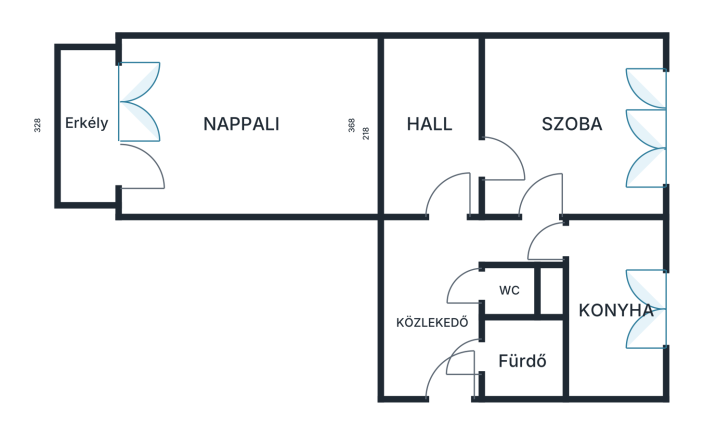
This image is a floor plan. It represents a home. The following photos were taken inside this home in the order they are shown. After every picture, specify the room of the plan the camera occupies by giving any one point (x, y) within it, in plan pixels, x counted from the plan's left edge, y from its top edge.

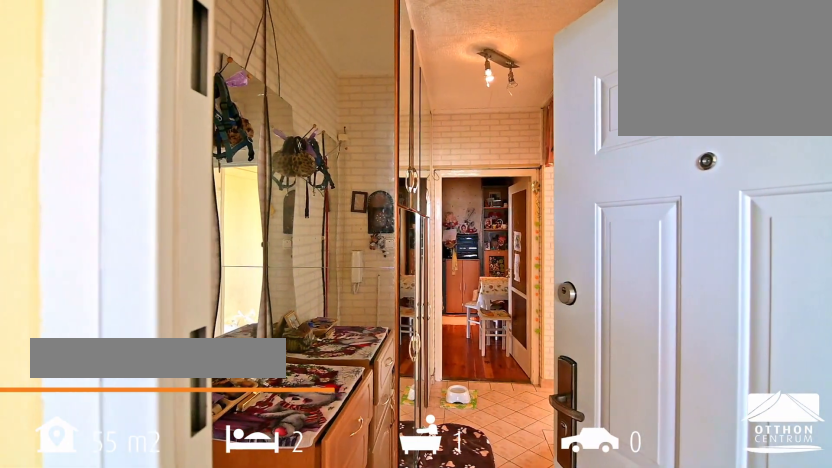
(438, 337)
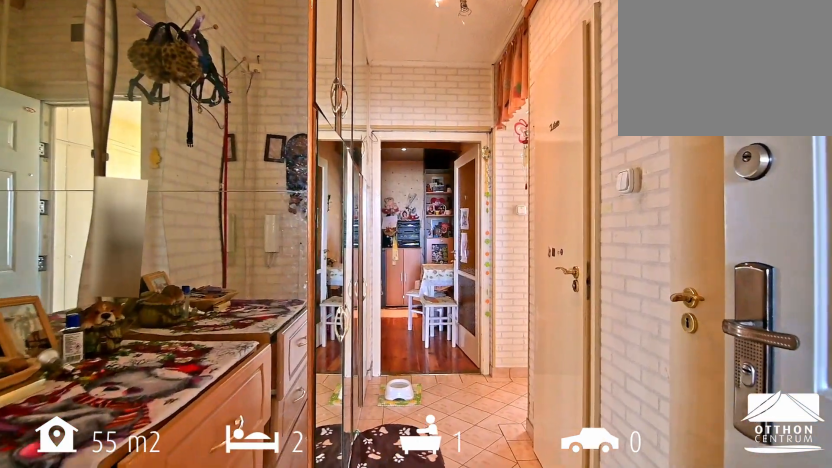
(438, 337)
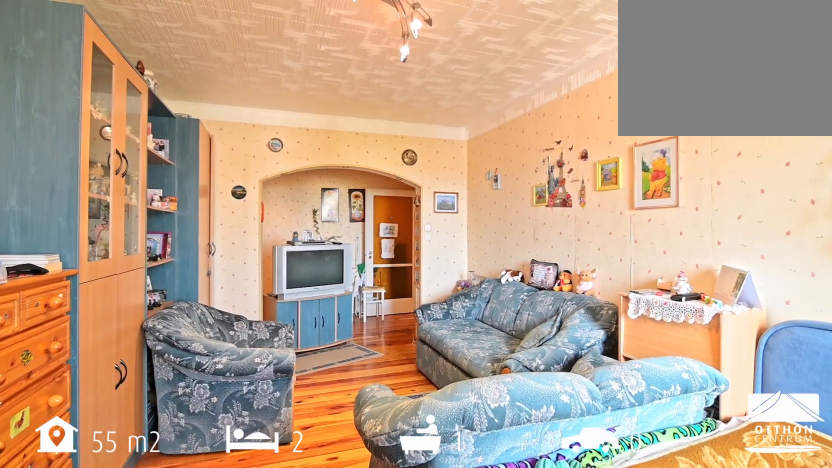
(246, 88)
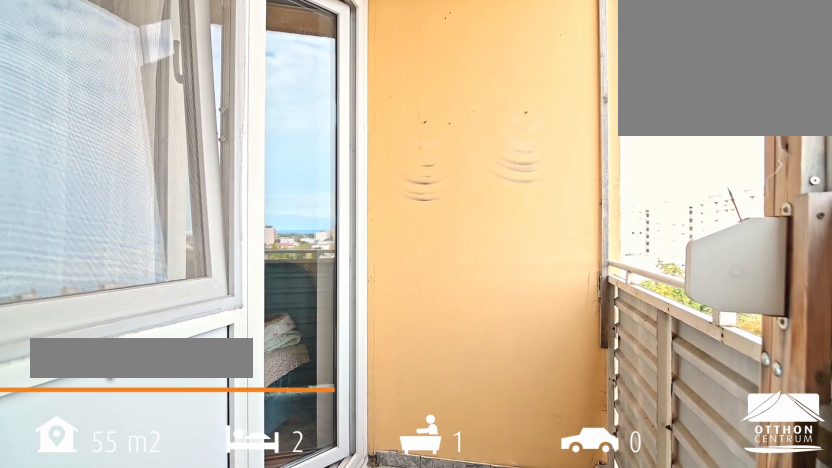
(84, 129)
